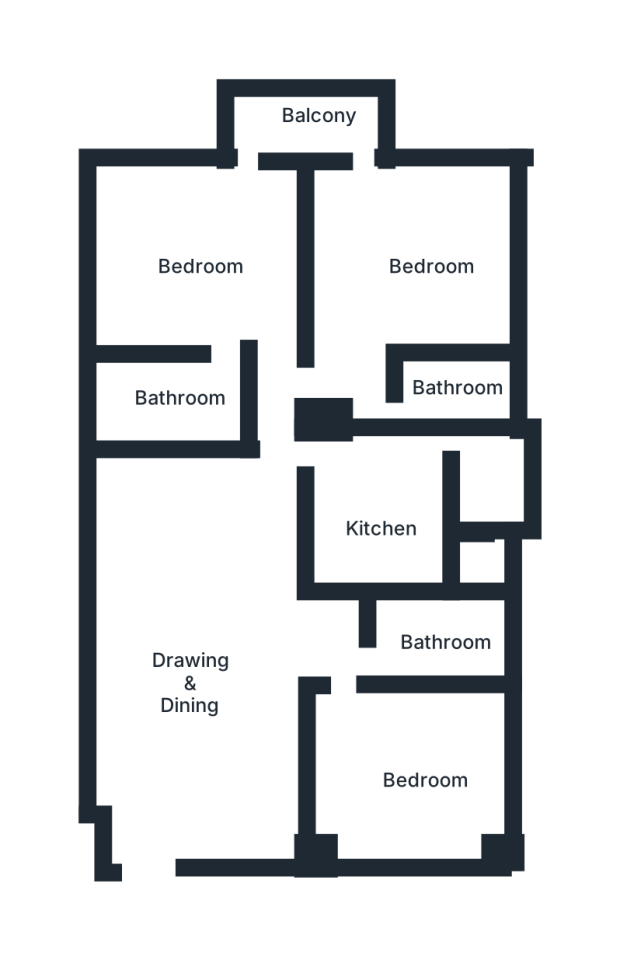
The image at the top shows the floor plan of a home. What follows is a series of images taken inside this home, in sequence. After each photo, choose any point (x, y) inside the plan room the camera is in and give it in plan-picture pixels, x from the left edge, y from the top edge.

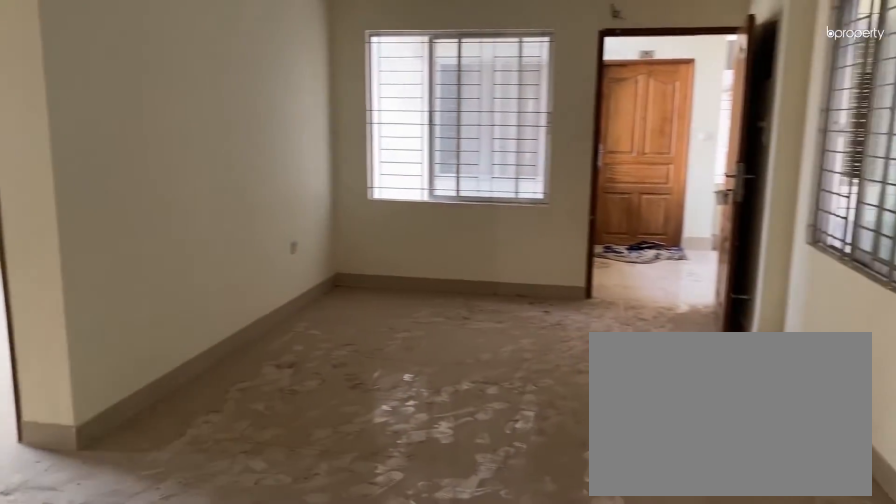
(211, 674)
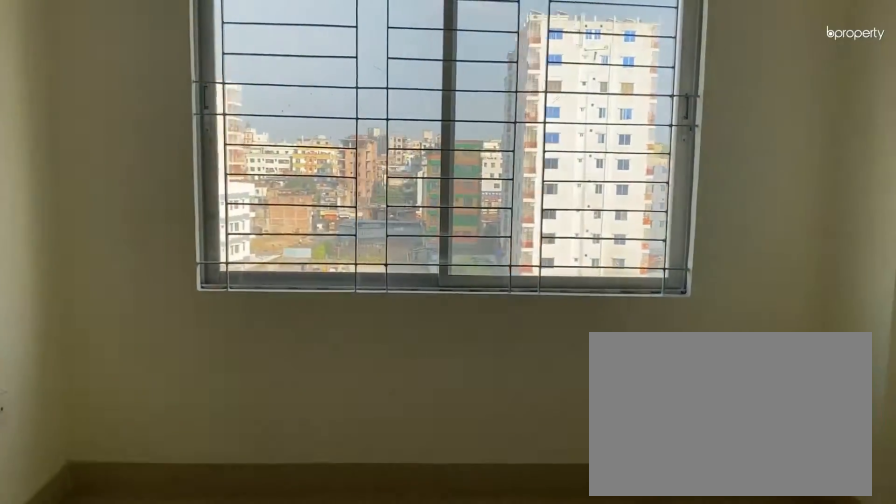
(423, 781)
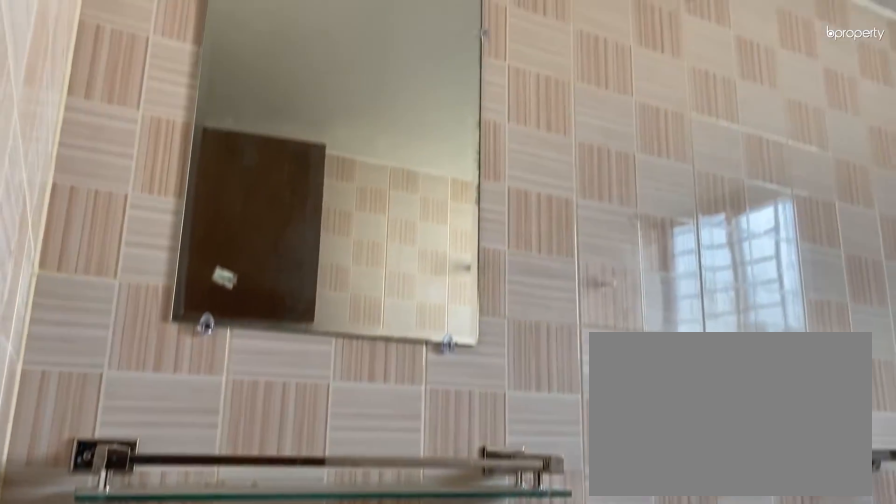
(442, 642)
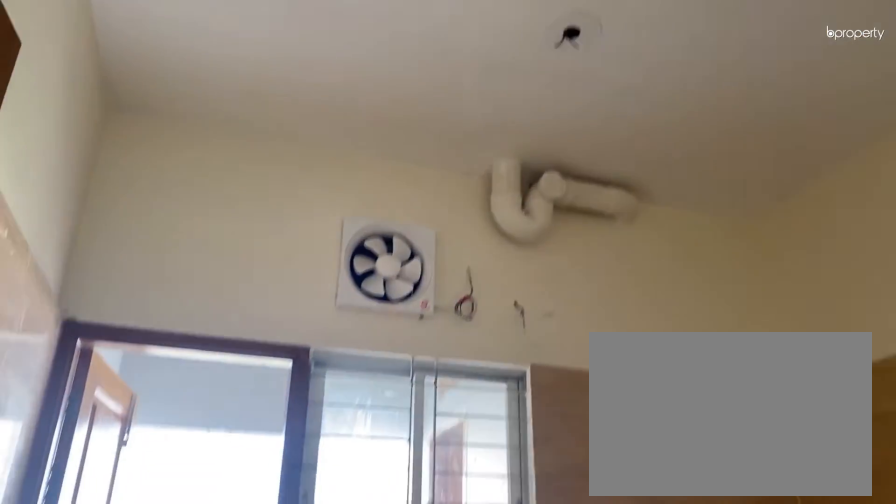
(377, 525)
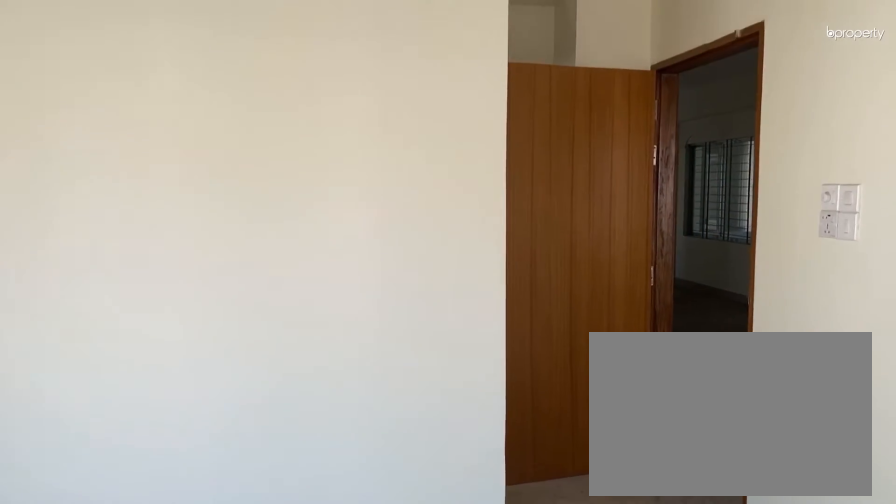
(434, 263)
